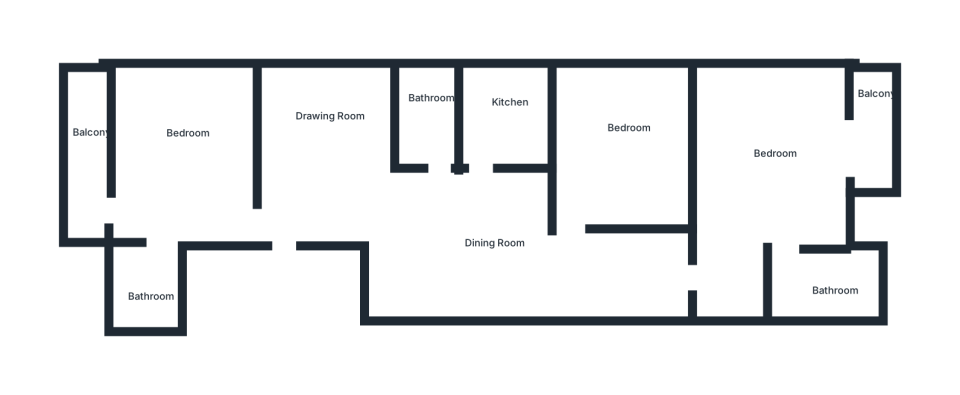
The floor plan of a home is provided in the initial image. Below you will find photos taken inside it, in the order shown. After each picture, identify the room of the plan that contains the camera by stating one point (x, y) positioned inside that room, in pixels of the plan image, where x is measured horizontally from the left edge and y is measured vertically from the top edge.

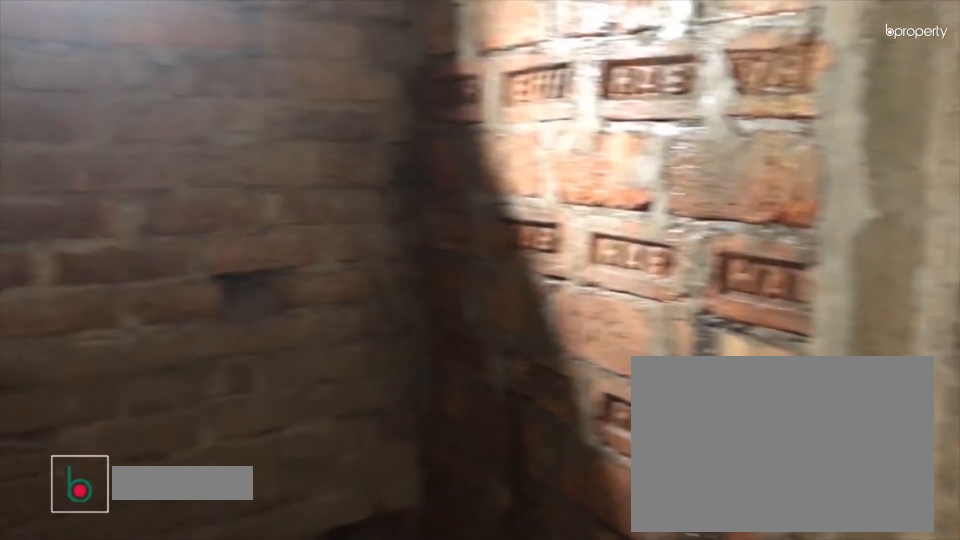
(822, 288)
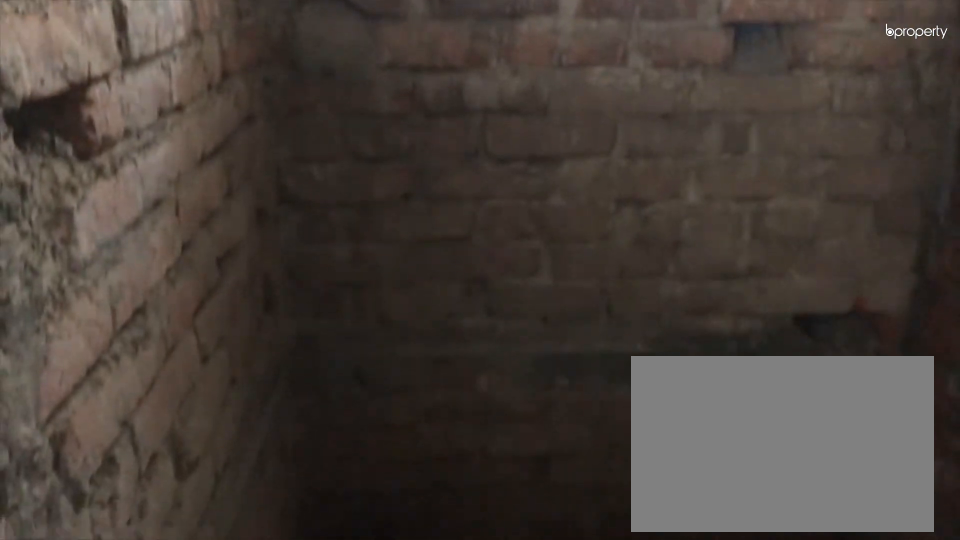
(822, 288)
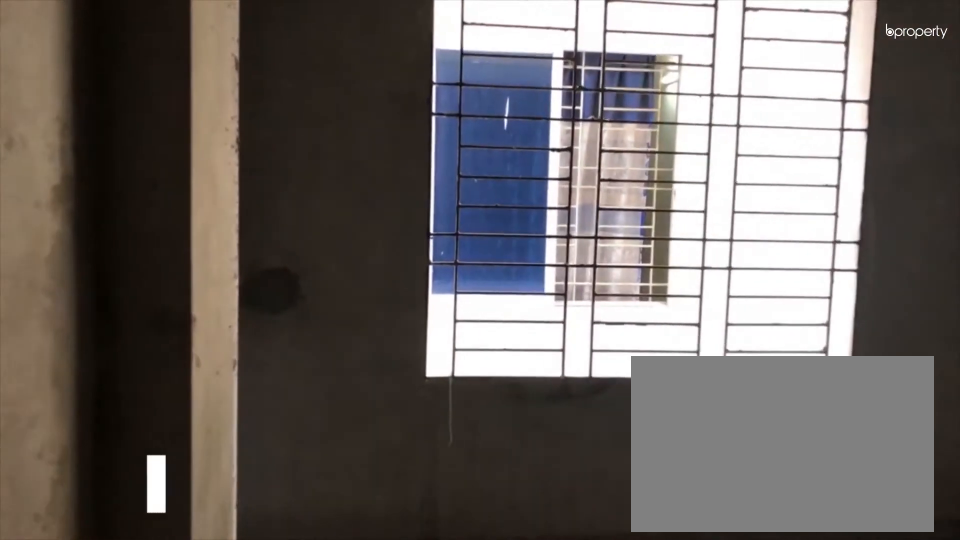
(632, 148)
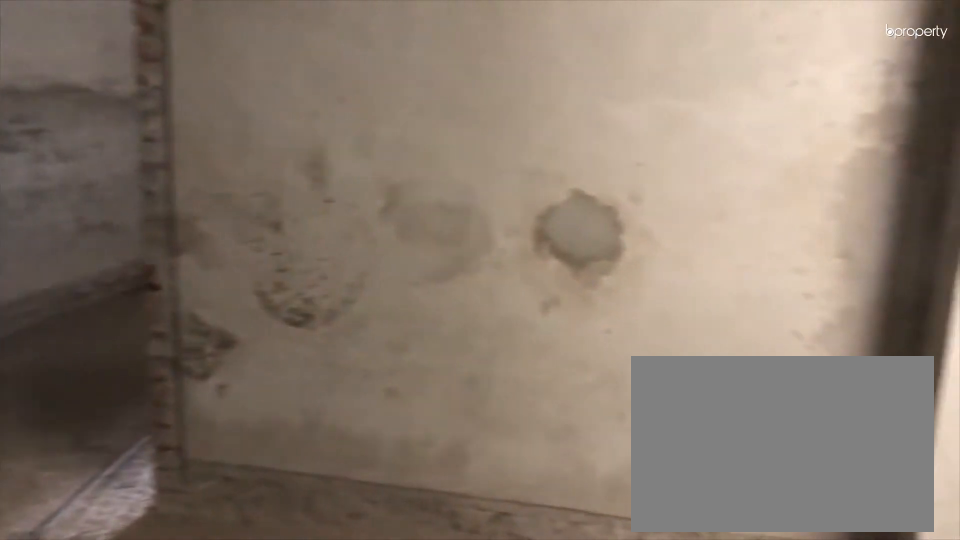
(632, 148)
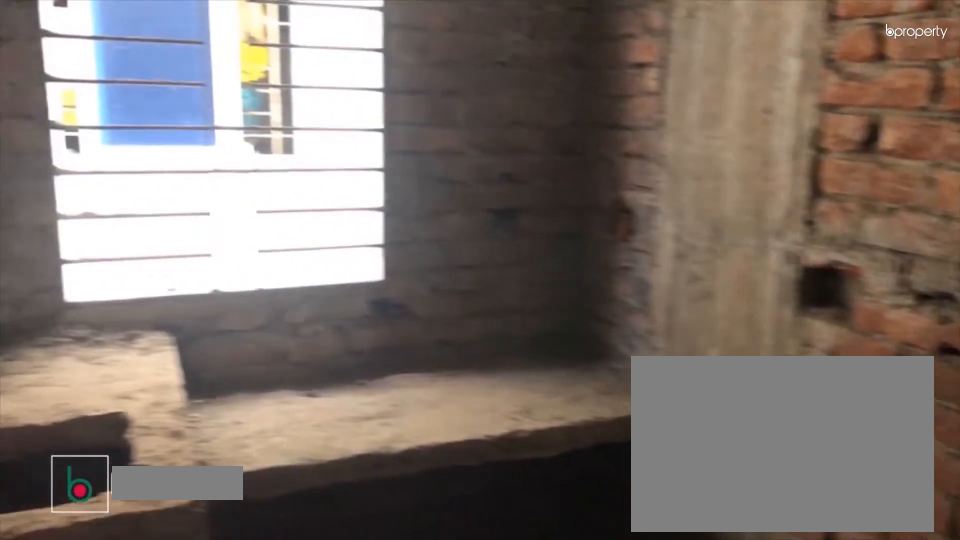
(500, 107)
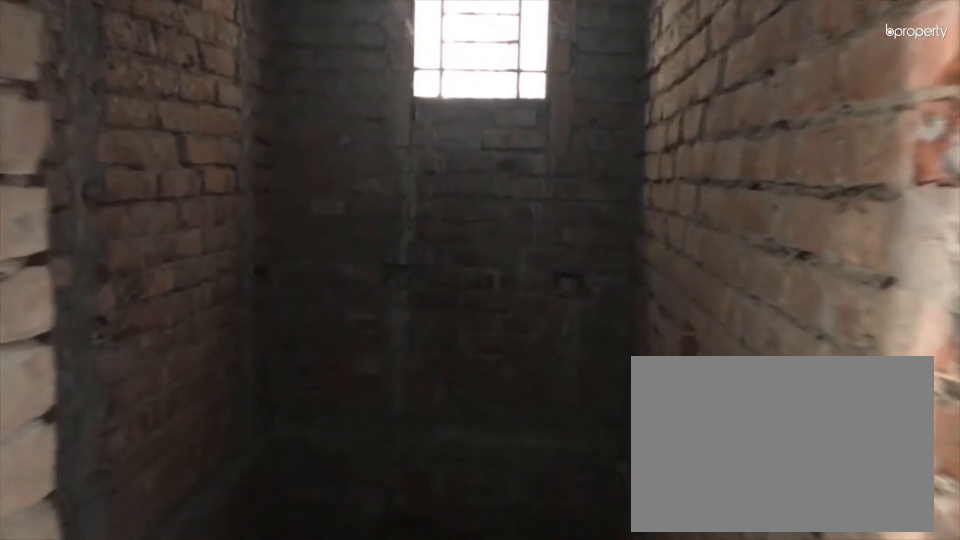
(434, 166)
